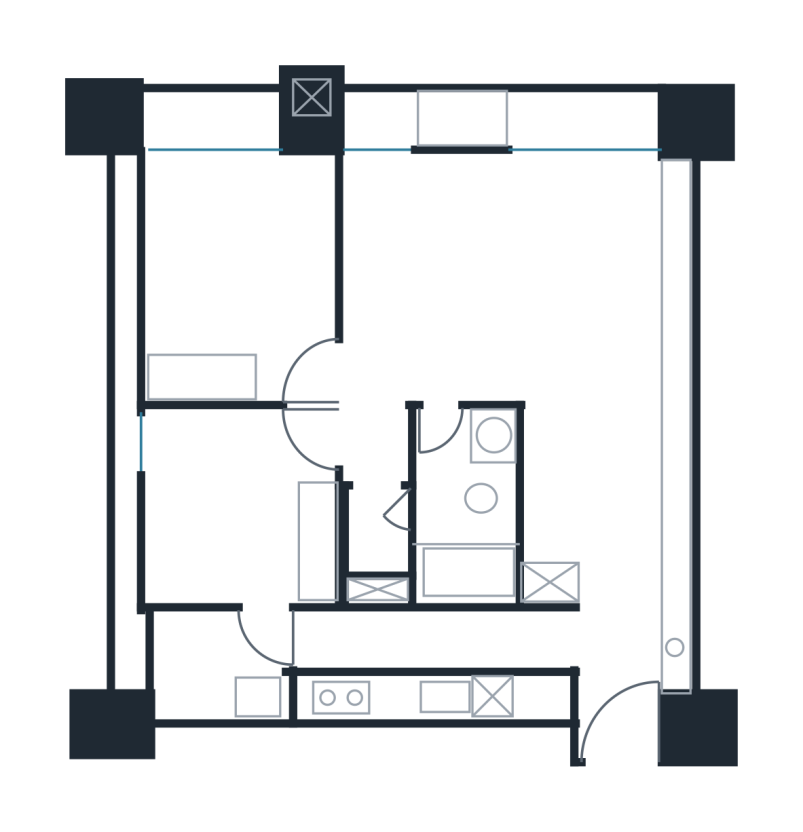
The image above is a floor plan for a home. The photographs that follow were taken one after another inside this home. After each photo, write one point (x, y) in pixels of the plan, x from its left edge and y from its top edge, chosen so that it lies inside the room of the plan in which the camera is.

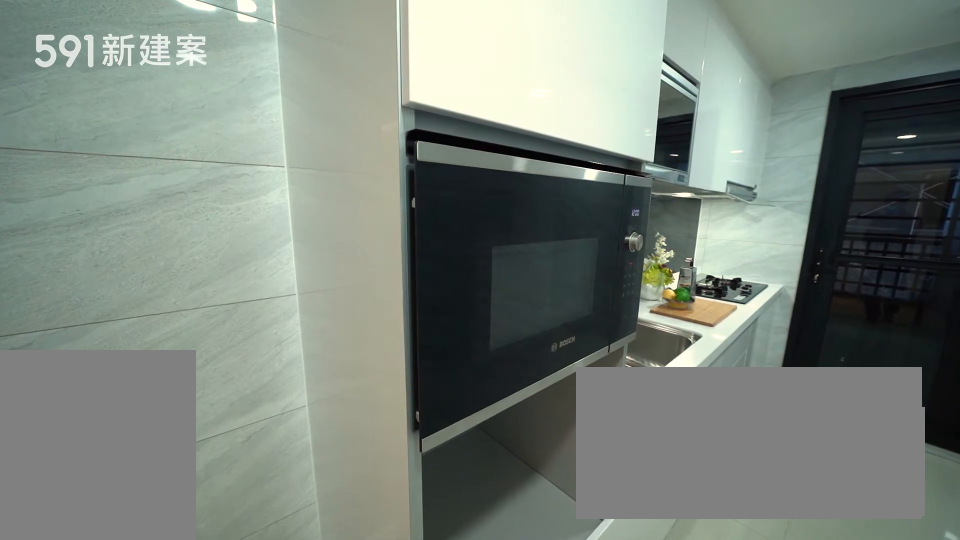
(426, 658)
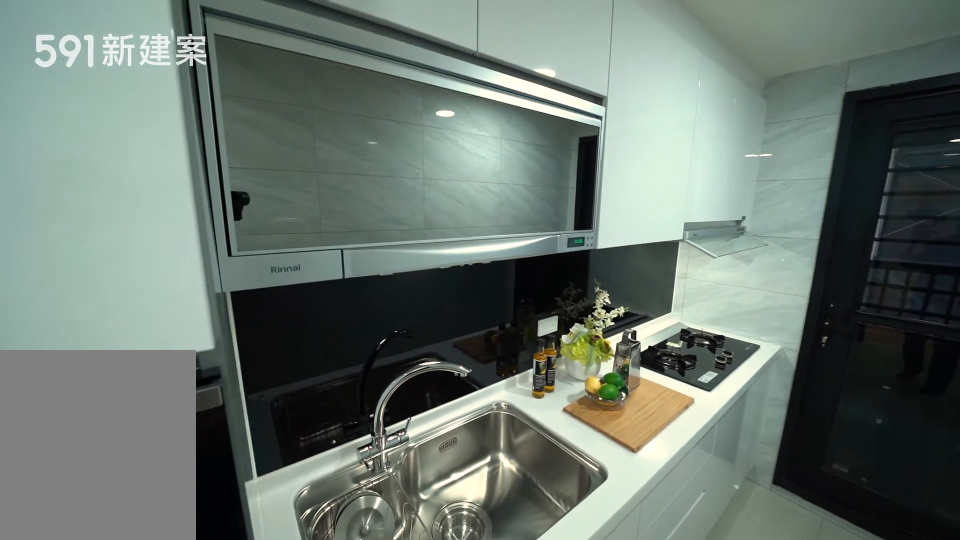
(426, 658)
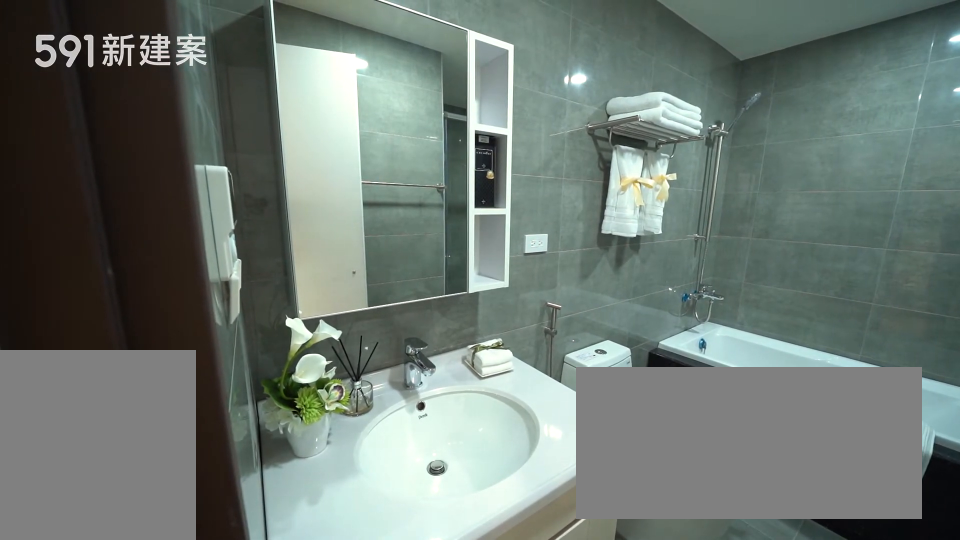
(460, 507)
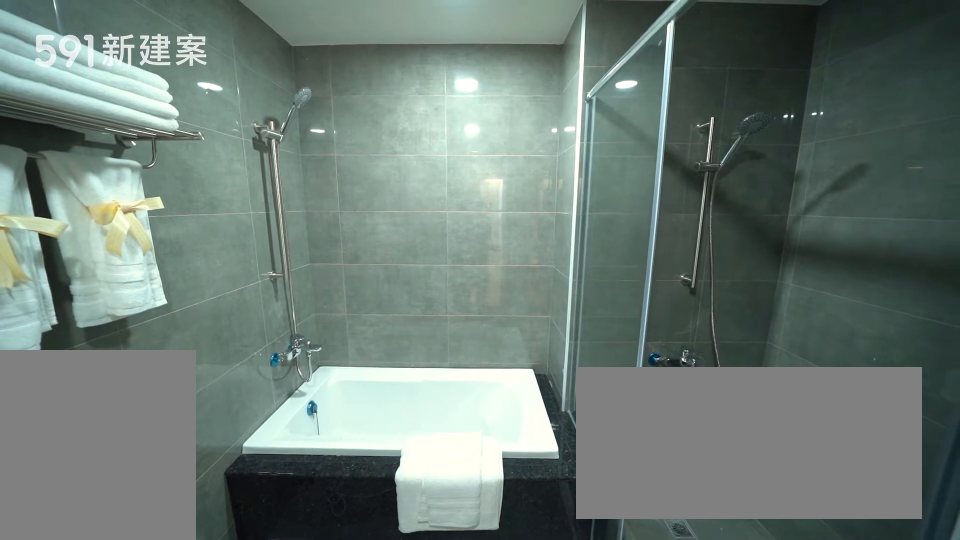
(460, 507)
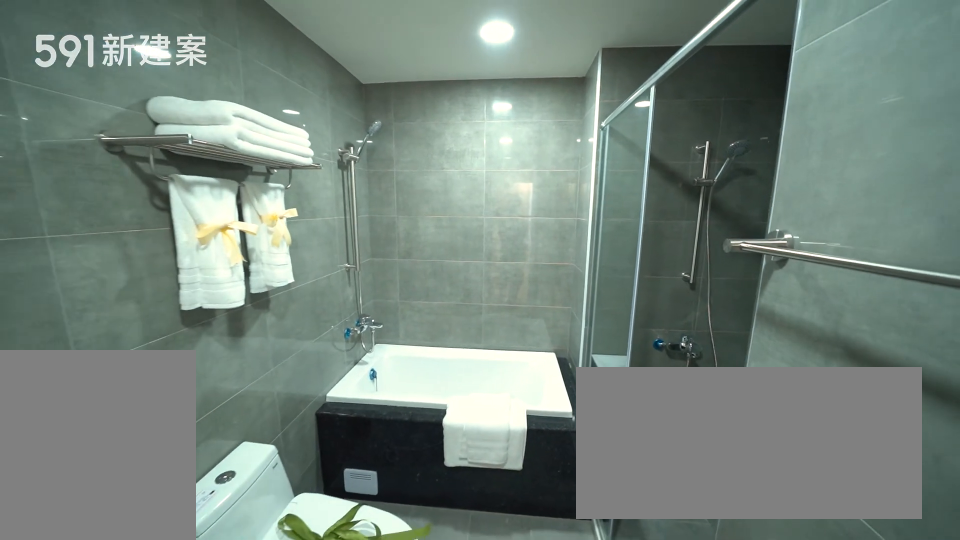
(460, 507)
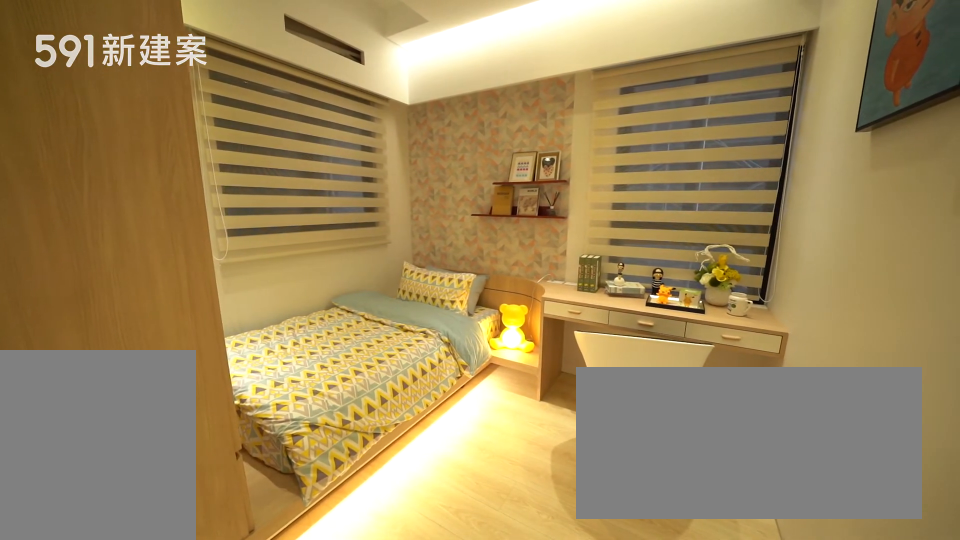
(244, 508)
